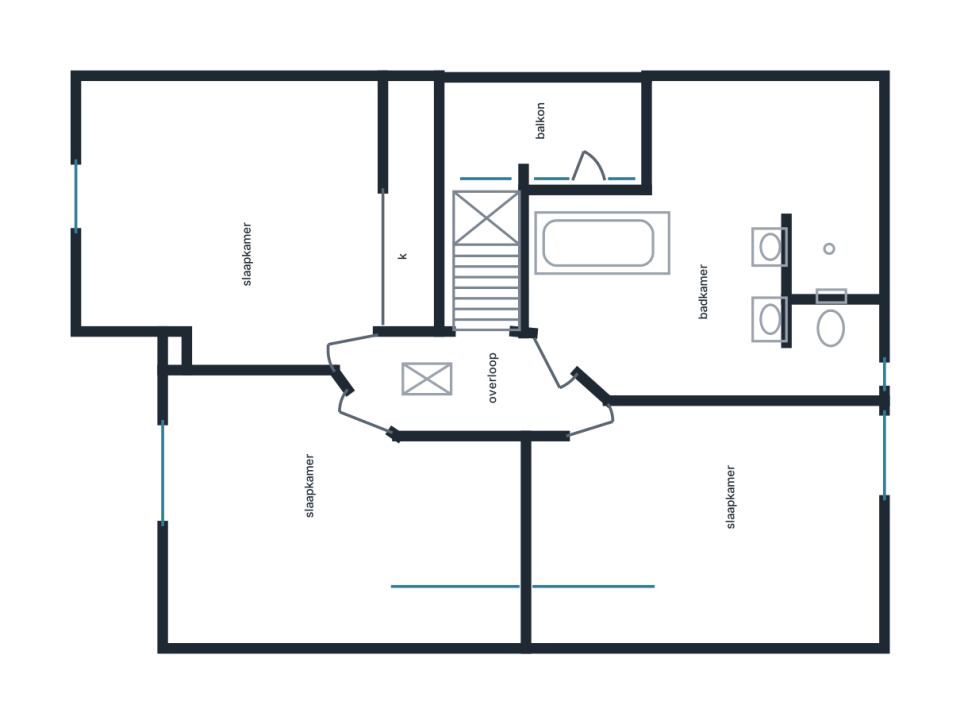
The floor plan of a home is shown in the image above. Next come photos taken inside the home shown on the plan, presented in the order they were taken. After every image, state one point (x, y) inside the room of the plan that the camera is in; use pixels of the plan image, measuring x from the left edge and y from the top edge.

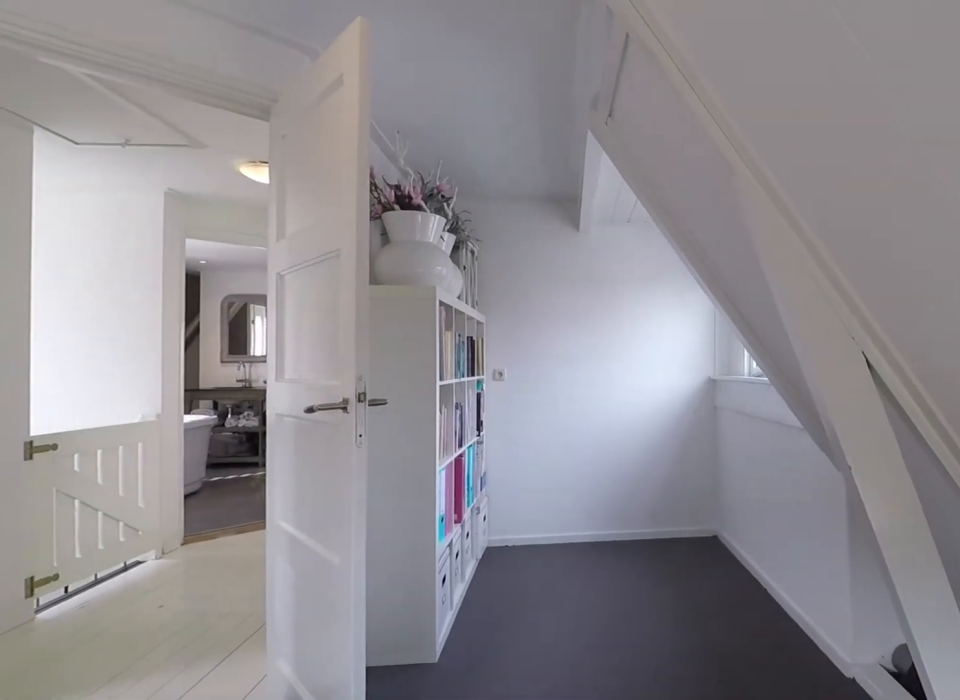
(251, 407)
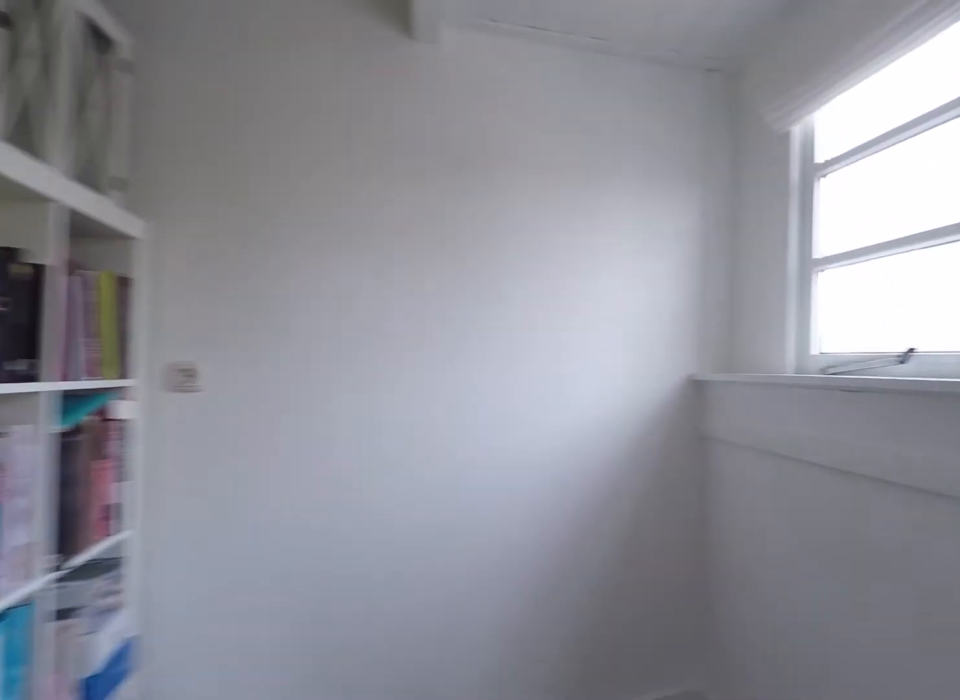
(251, 407)
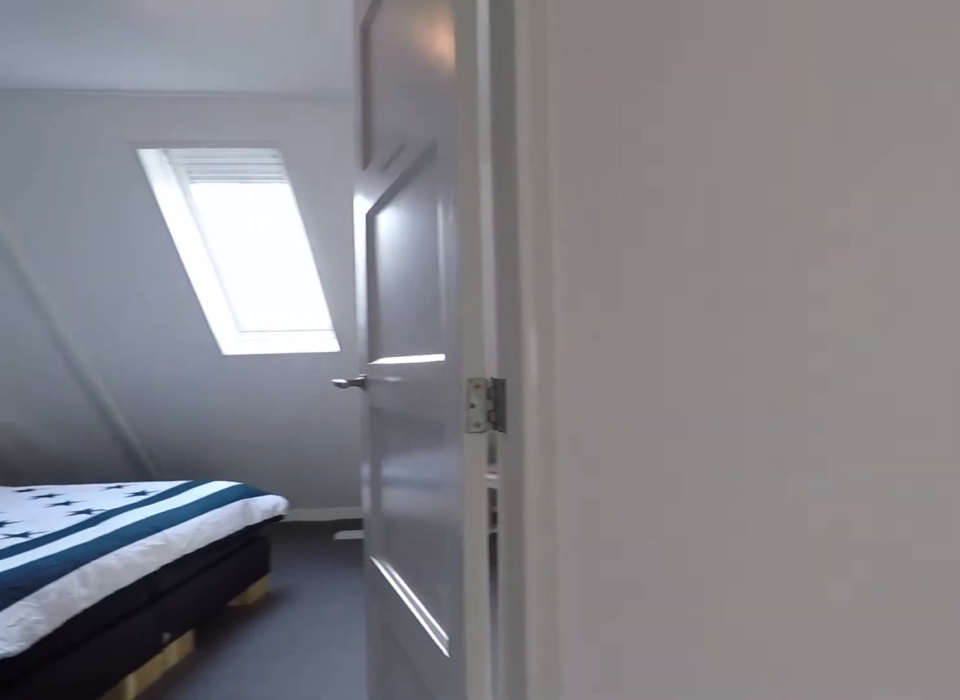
(467, 383)
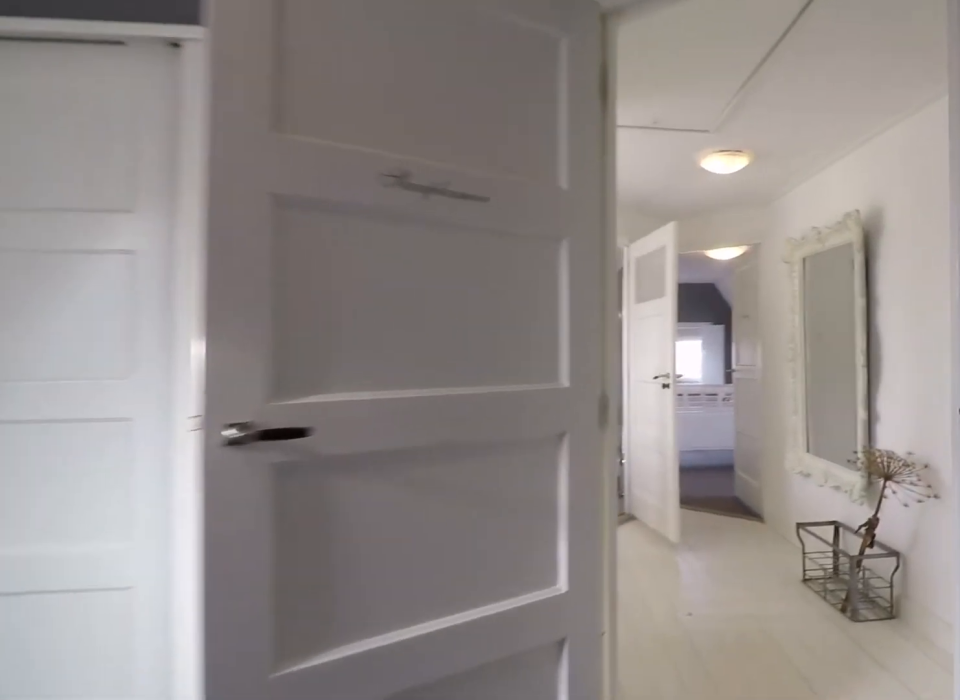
(250, 258)
